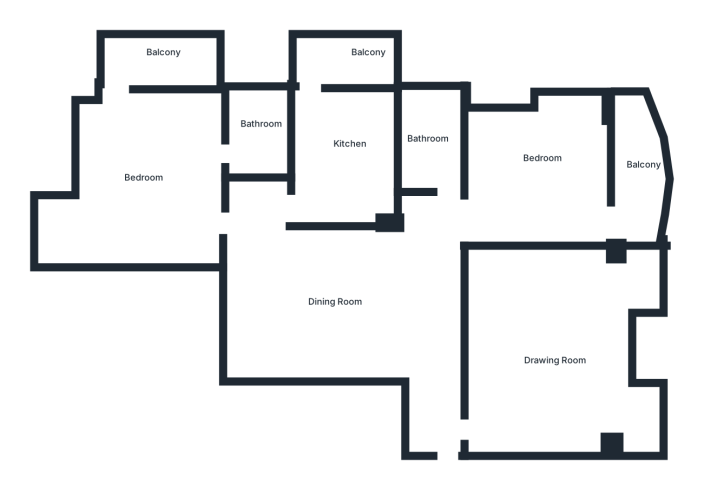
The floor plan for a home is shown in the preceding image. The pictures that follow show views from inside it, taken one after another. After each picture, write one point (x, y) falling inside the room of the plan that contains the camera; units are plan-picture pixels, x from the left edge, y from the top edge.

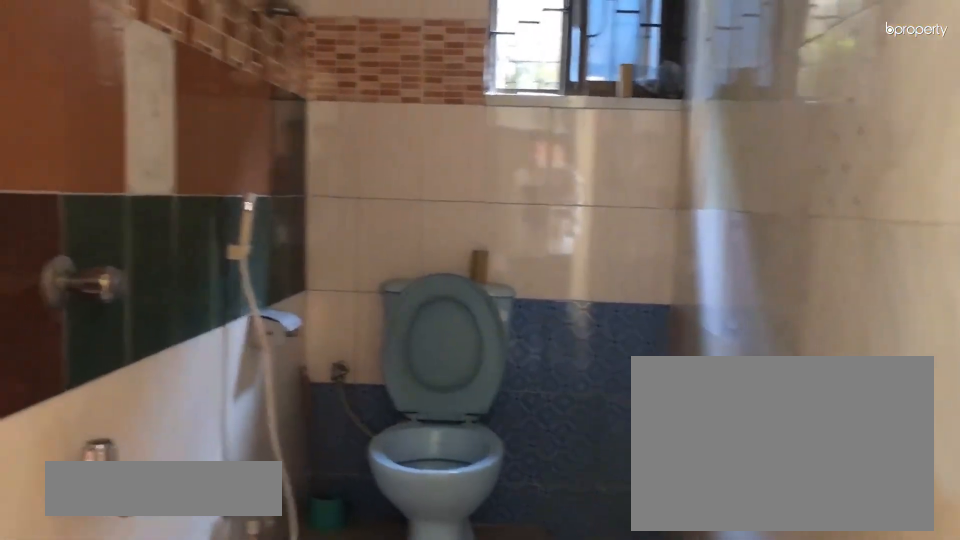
(438, 138)
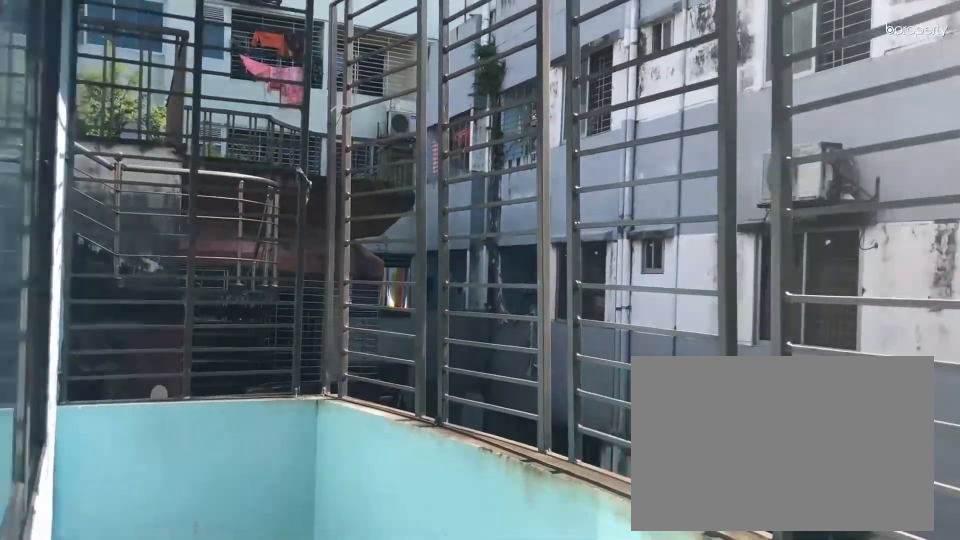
(644, 187)
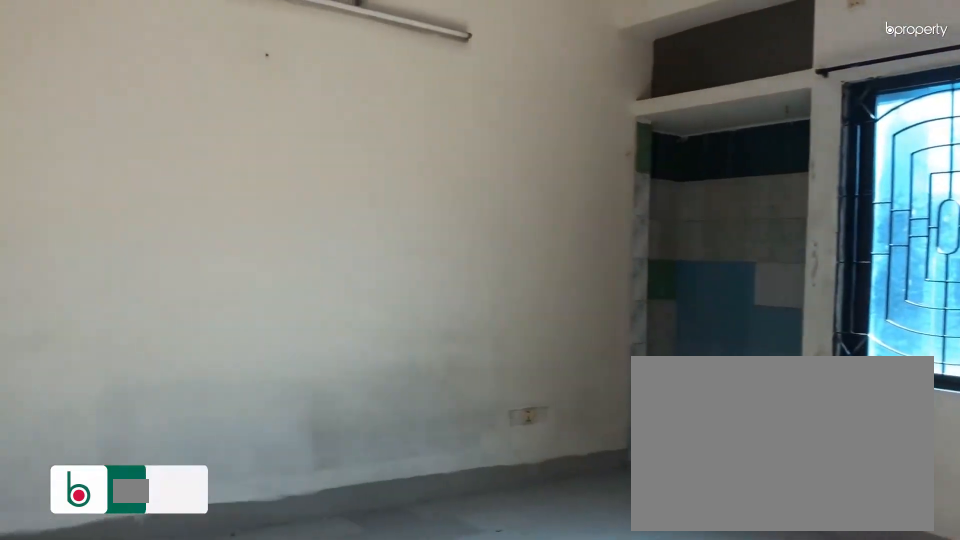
(547, 333)
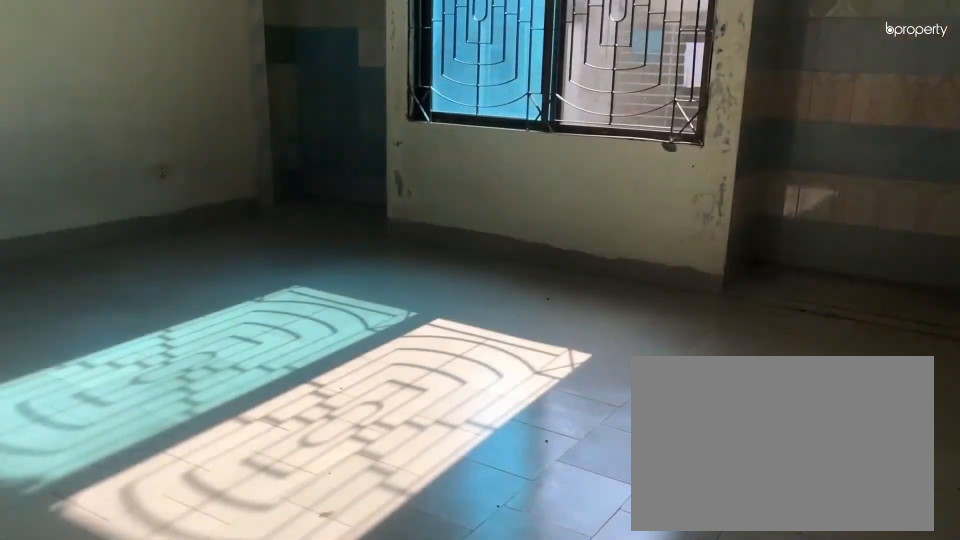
(547, 333)
